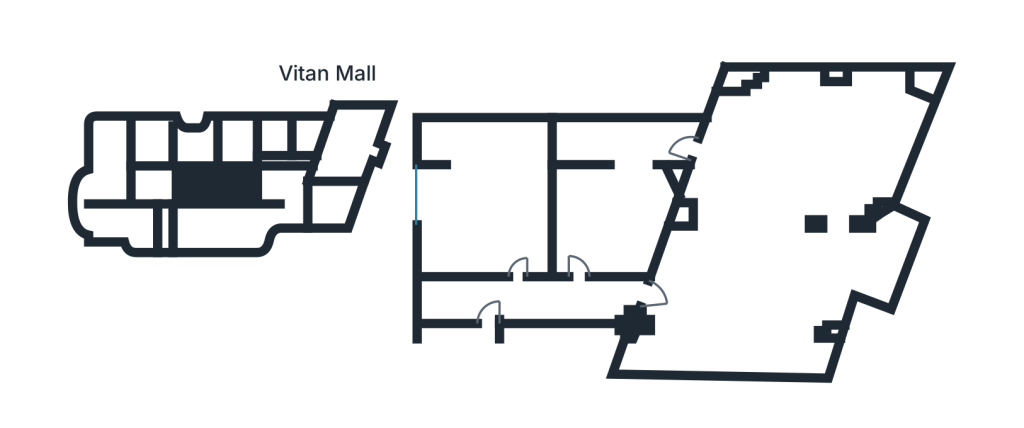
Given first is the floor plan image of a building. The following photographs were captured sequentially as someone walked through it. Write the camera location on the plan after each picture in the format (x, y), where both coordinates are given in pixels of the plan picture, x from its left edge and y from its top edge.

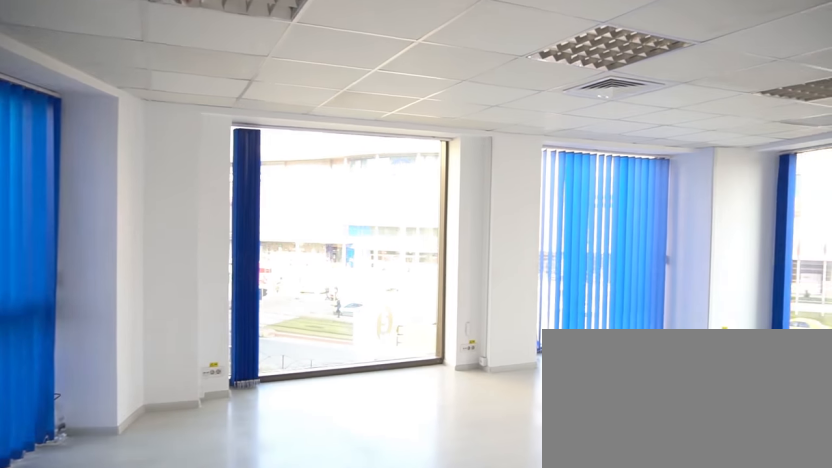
(704, 220)
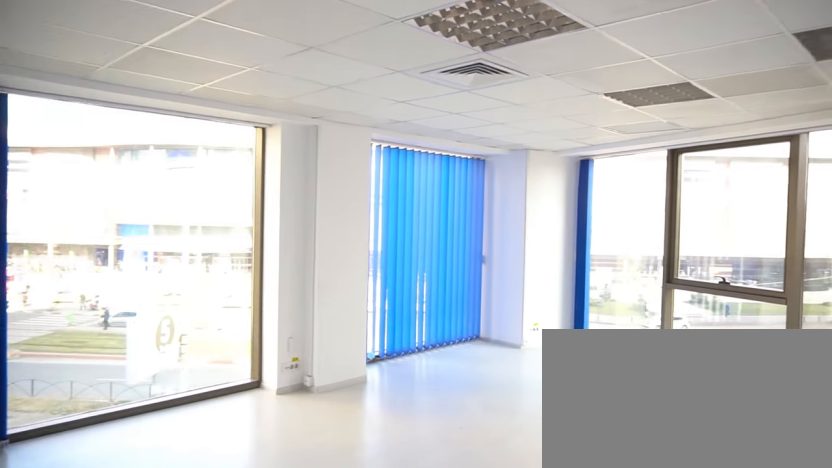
(734, 190)
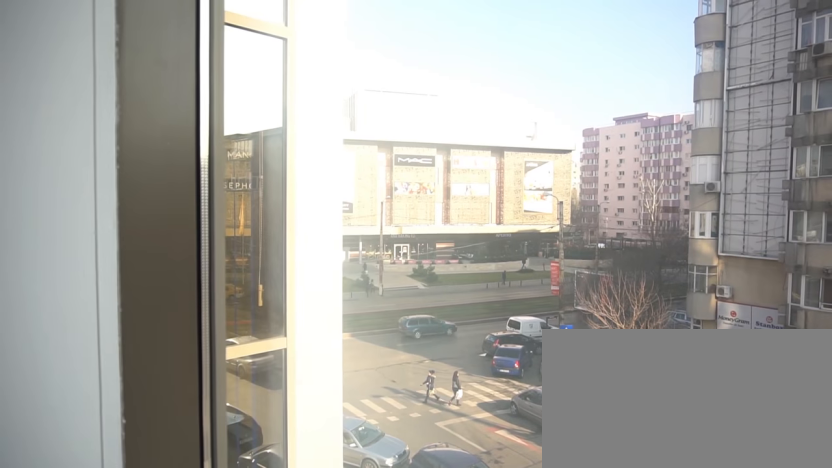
(826, 351)
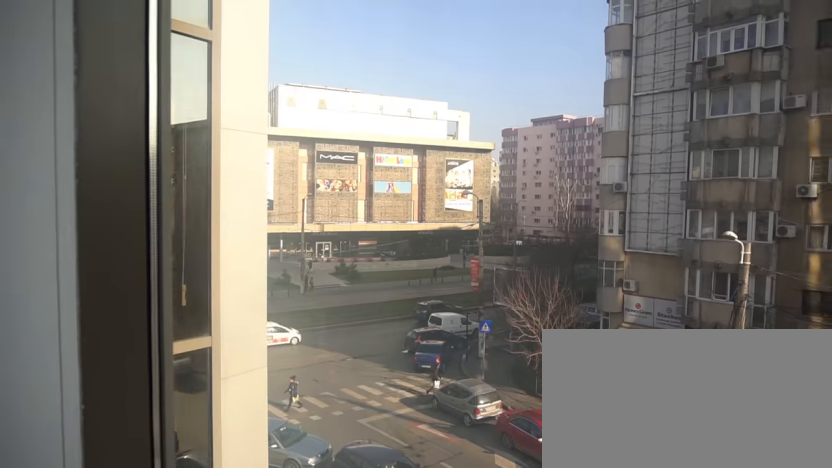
(825, 351)
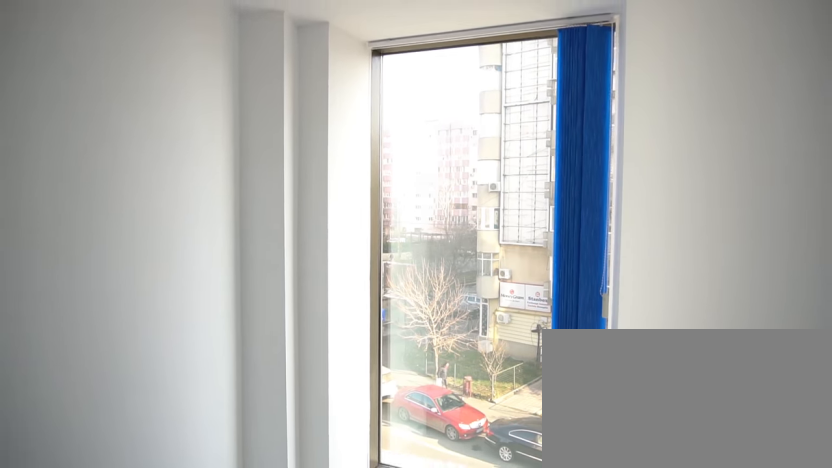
(697, 366)
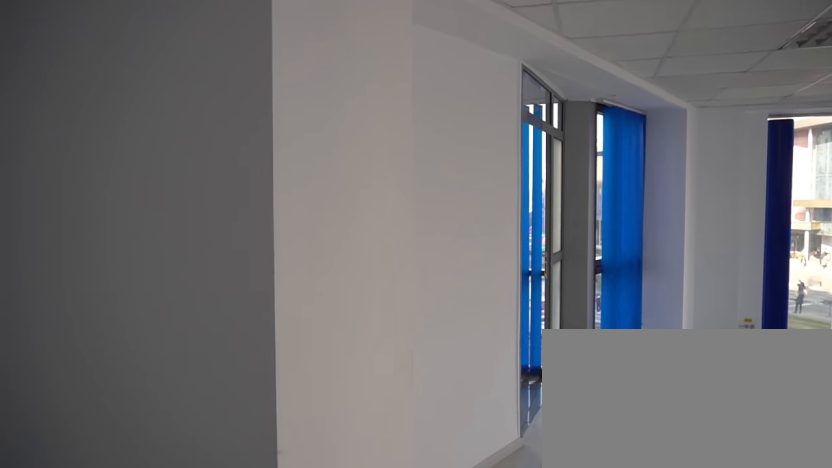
(692, 240)
